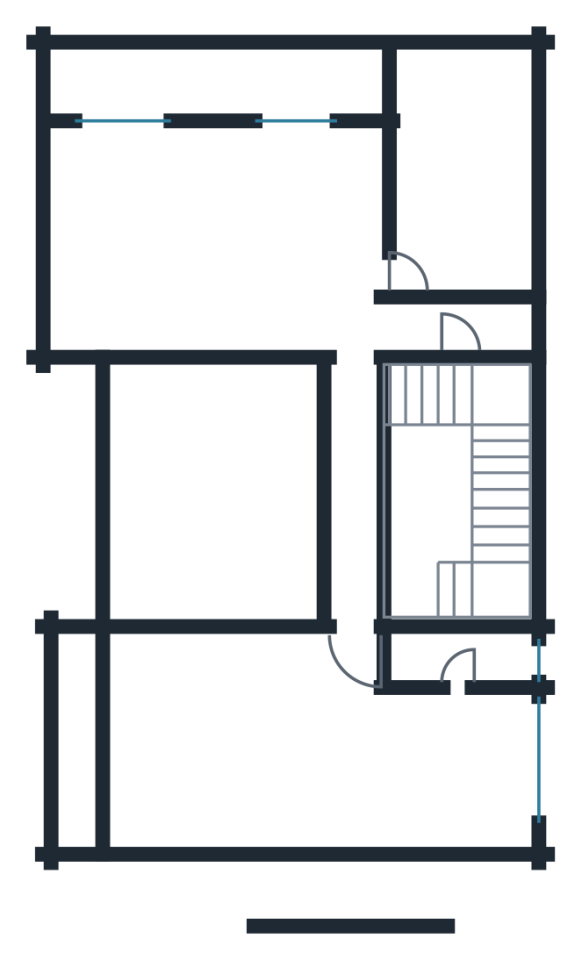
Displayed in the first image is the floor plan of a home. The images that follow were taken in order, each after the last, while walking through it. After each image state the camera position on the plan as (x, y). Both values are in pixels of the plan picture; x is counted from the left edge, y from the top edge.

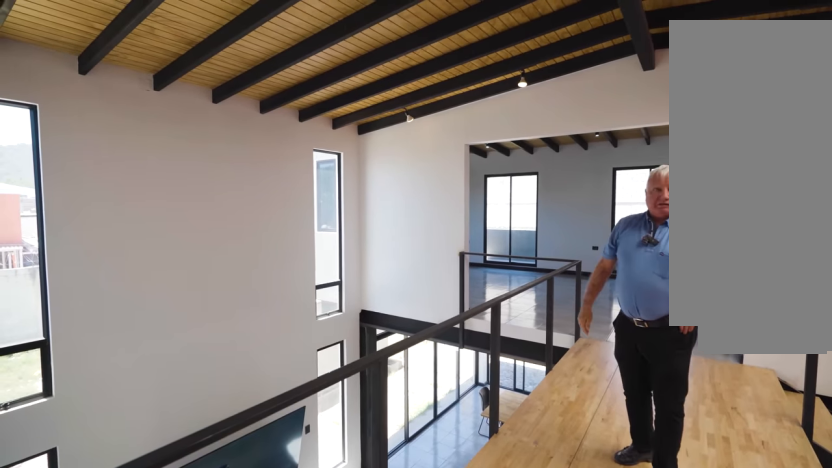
(343, 581)
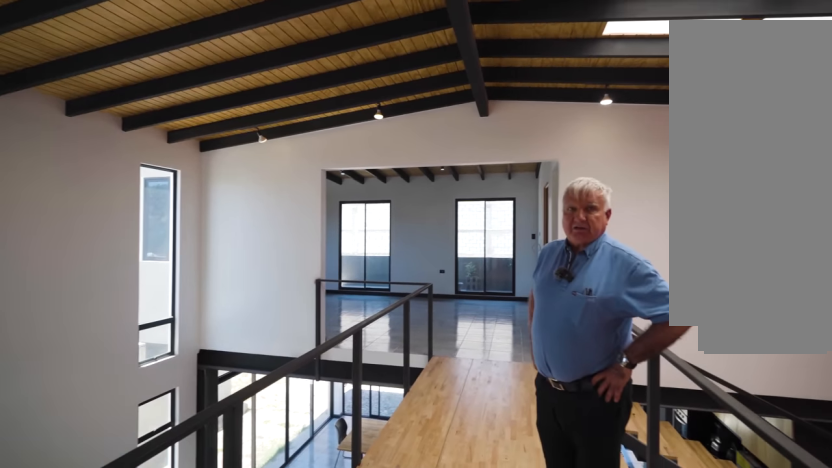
(348, 594)
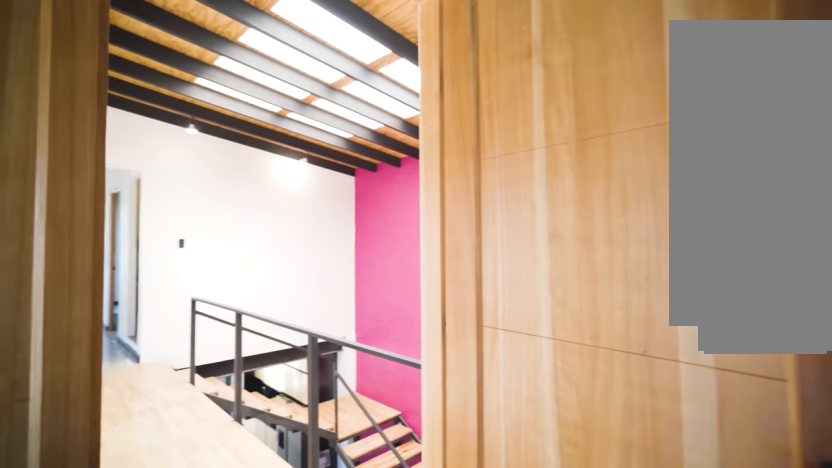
(329, 729)
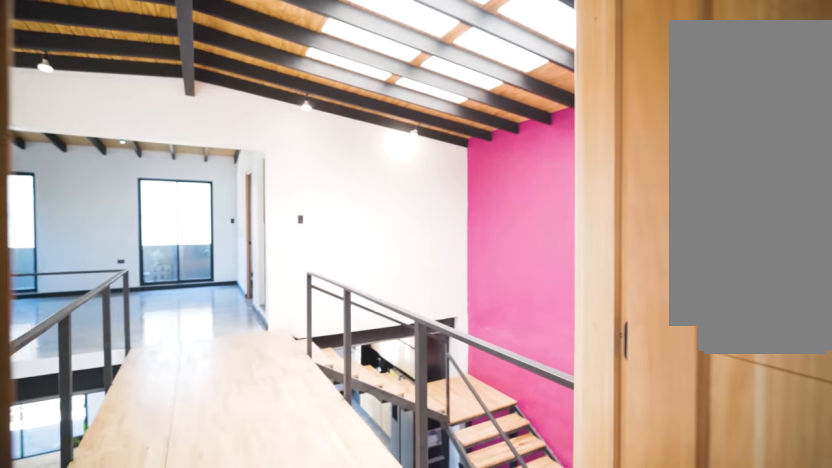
(326, 720)
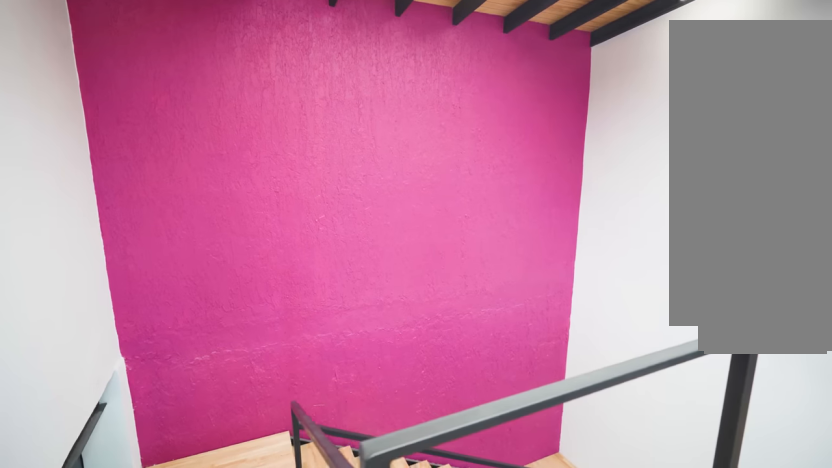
(359, 507)
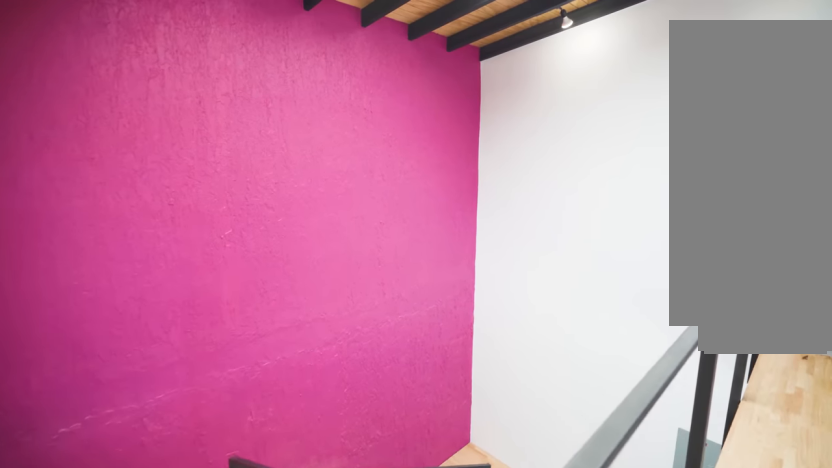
(367, 459)
